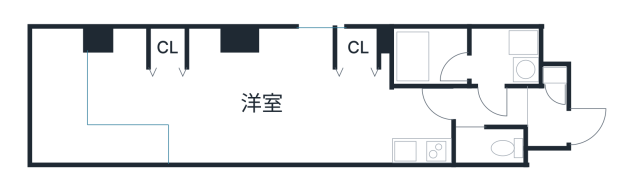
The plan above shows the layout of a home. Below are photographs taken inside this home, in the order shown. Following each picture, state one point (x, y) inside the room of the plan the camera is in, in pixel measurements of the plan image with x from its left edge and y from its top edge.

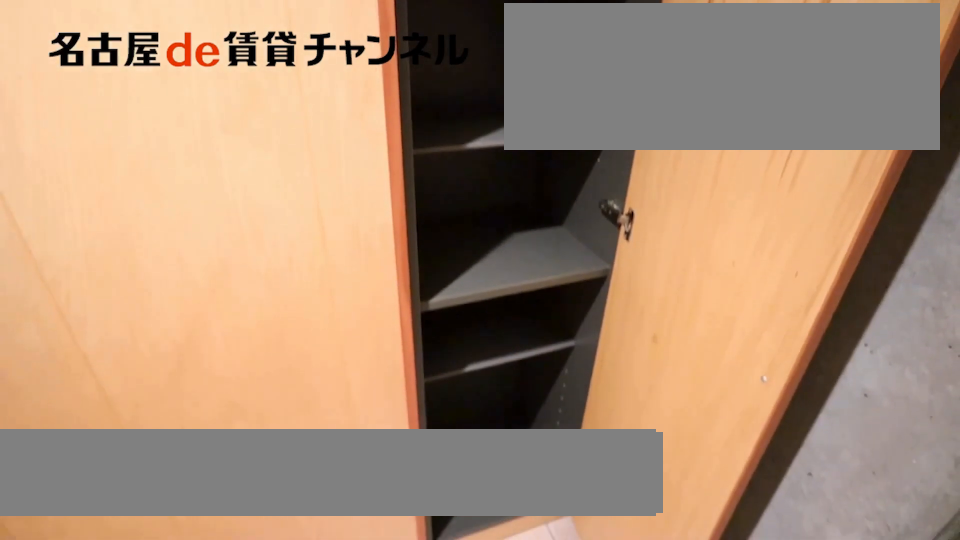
(554, 72)
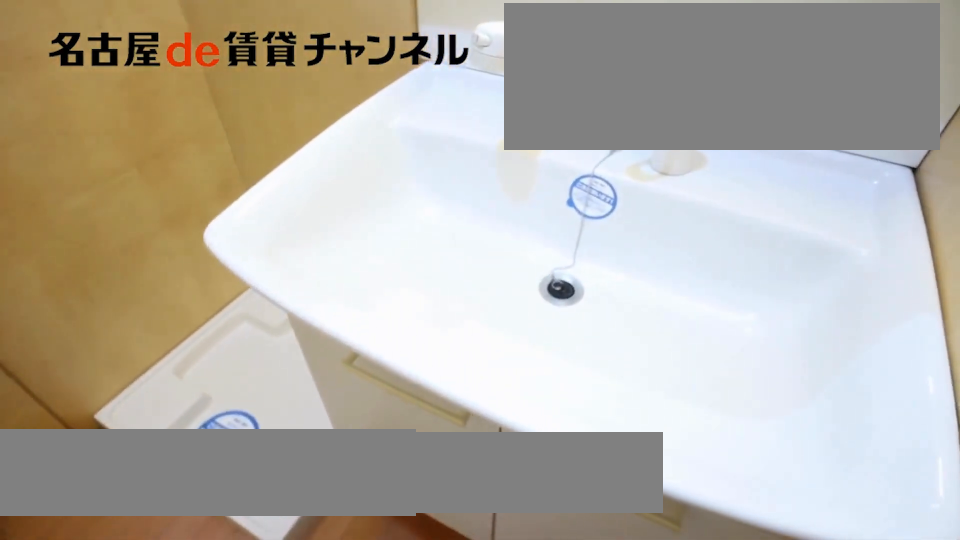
(505, 57)
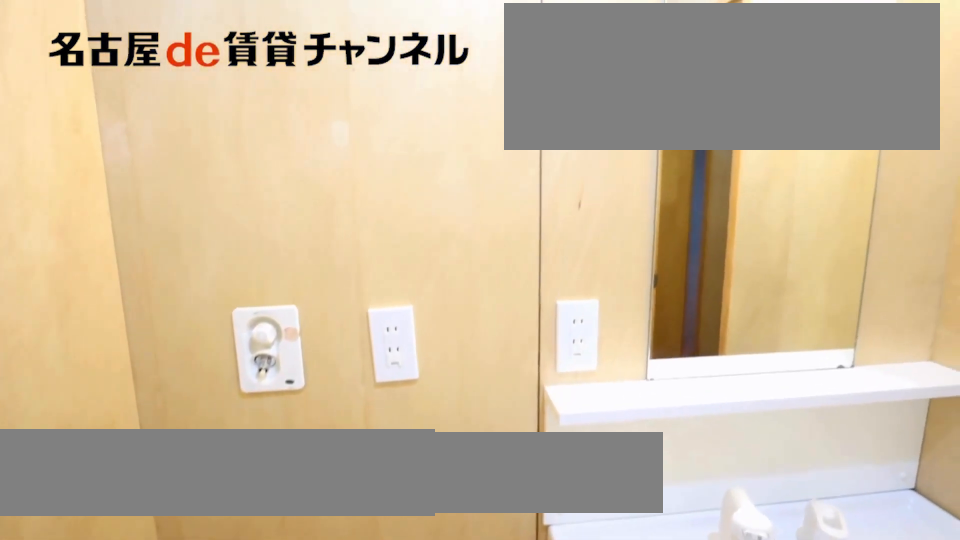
(505, 57)
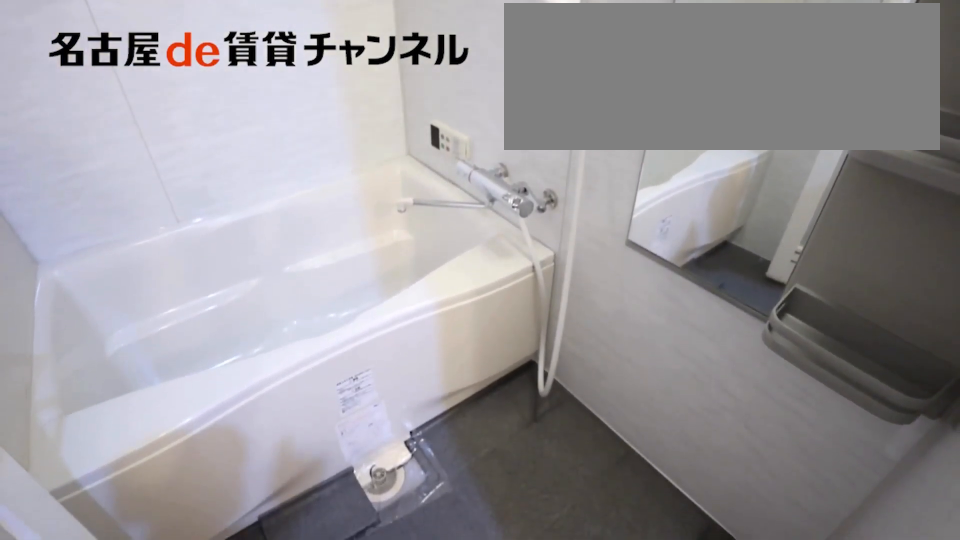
(431, 57)
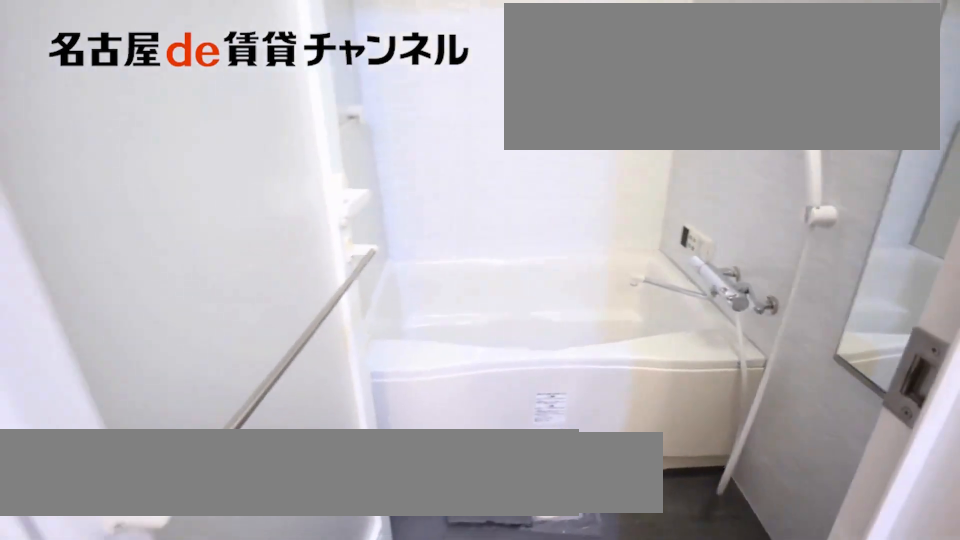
(431, 57)
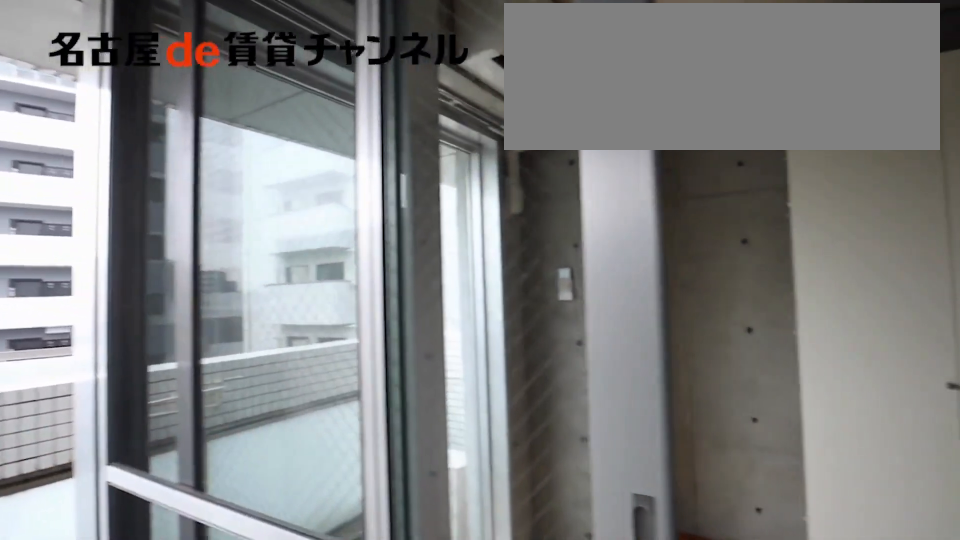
(84, 112)
